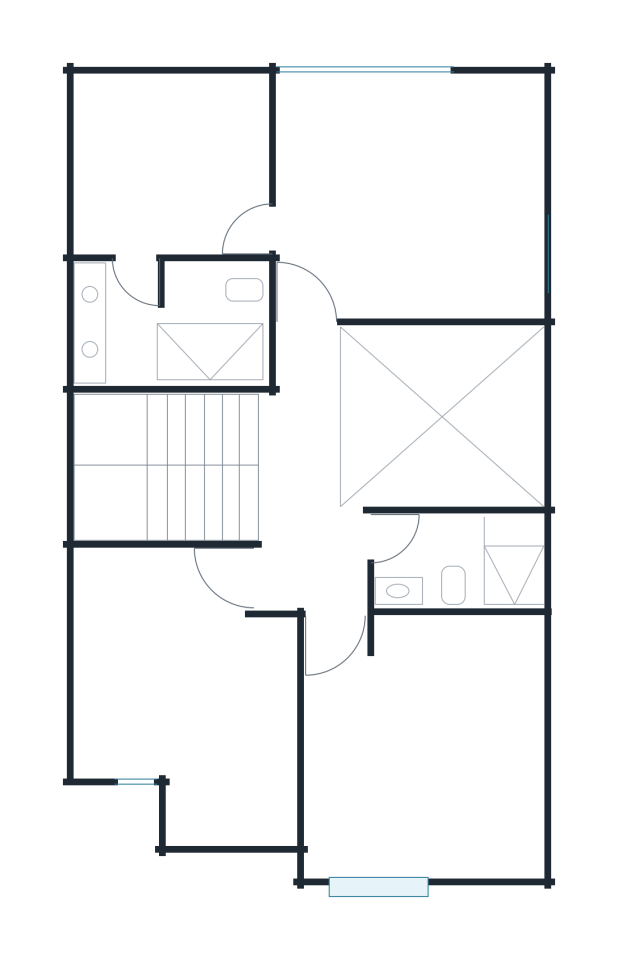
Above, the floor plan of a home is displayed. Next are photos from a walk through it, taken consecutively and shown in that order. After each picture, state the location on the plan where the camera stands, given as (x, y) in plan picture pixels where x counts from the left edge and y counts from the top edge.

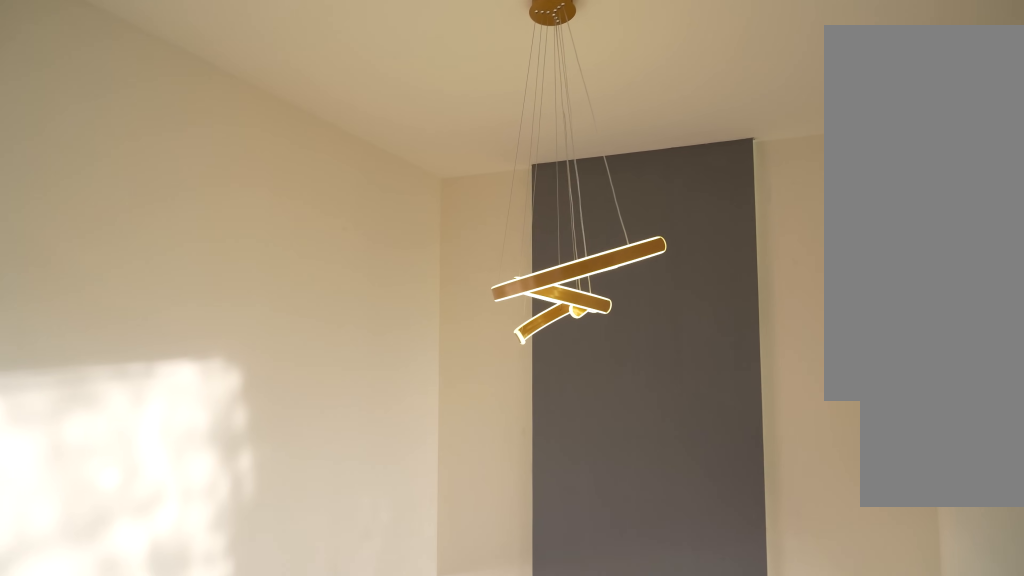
(309, 425)
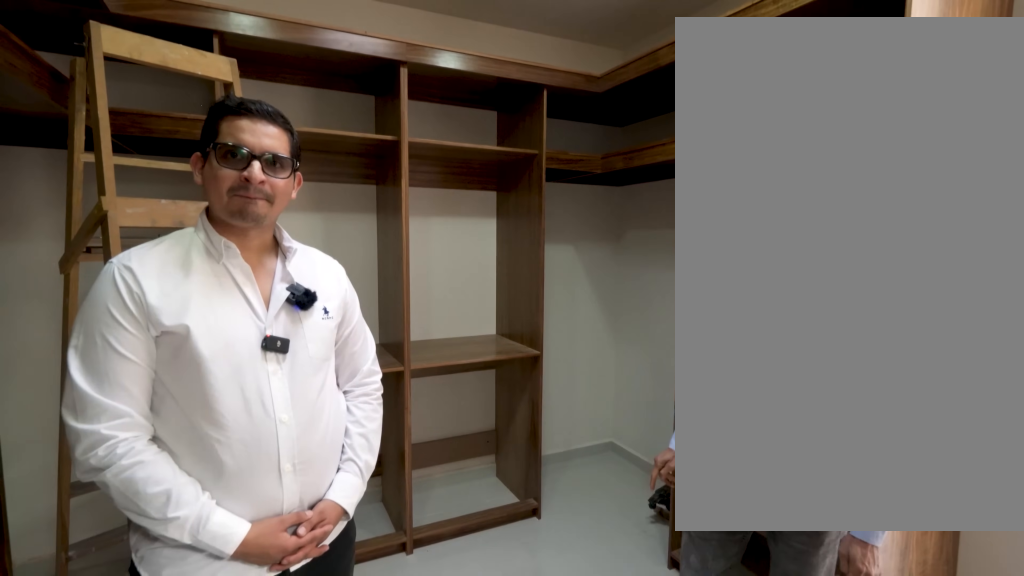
(137, 232)
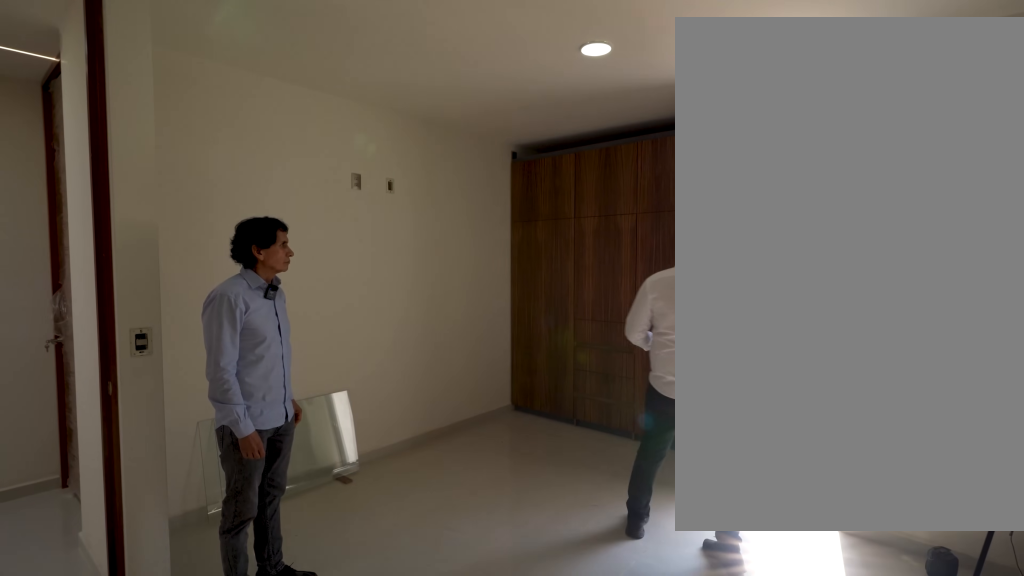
(113, 576)
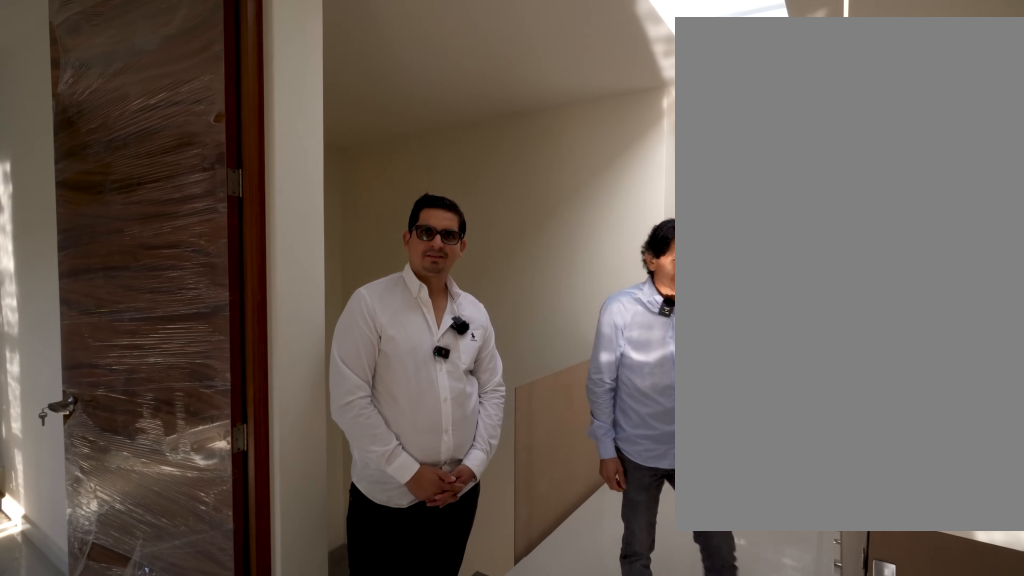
(335, 633)
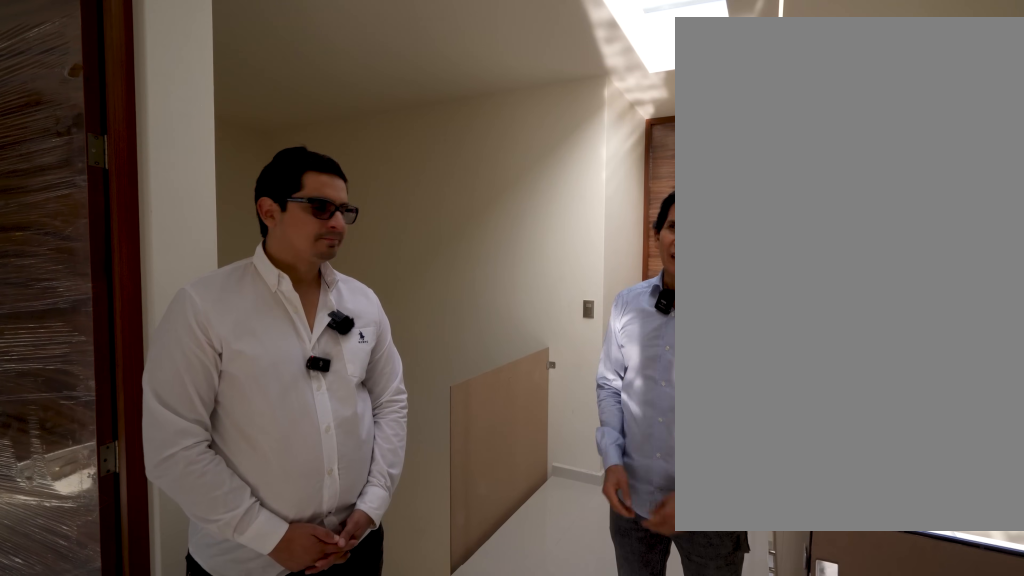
(335, 633)
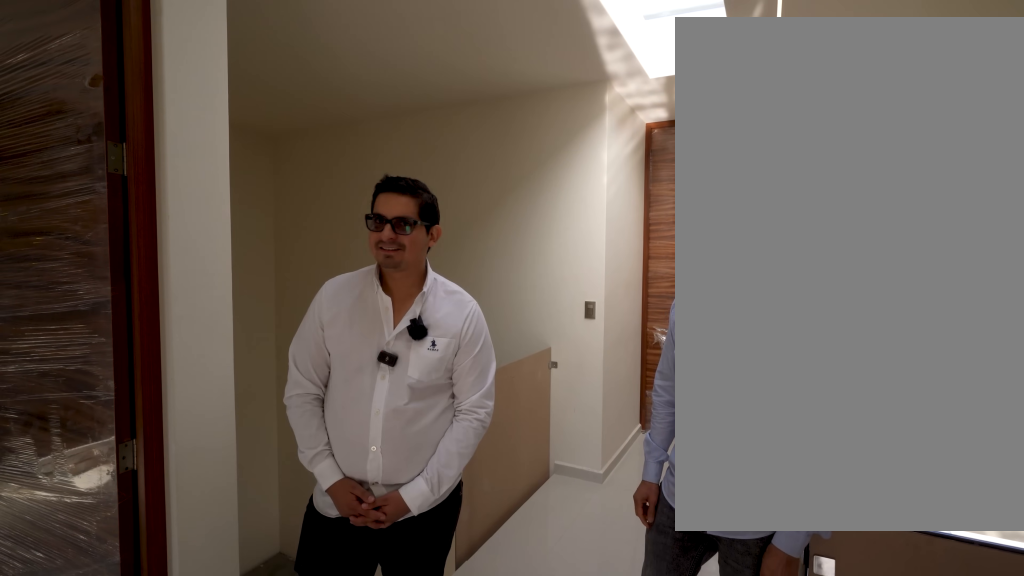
(335, 633)
